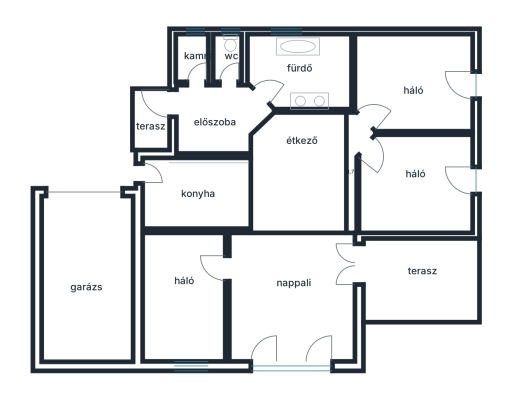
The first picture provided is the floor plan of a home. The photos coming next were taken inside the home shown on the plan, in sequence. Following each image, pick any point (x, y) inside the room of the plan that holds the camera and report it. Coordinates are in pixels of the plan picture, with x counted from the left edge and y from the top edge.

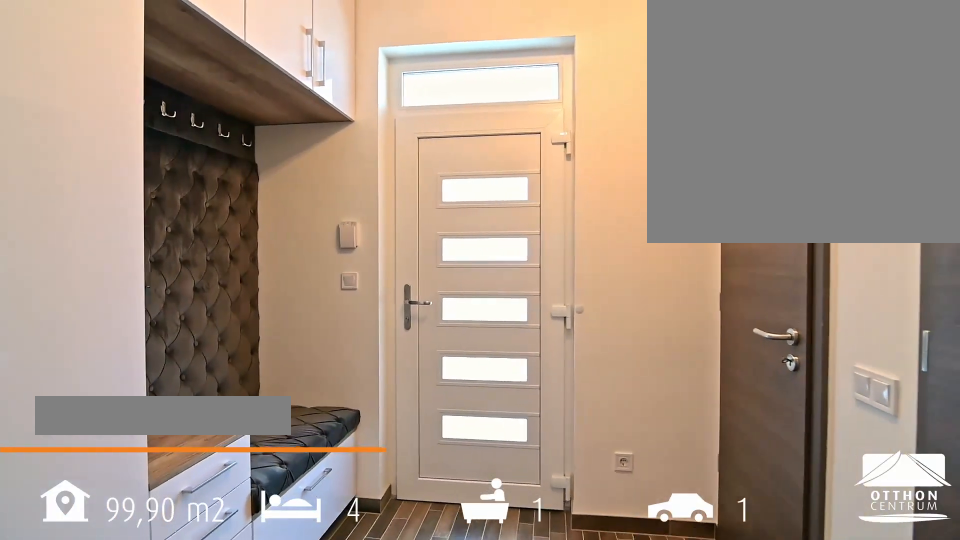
(216, 119)
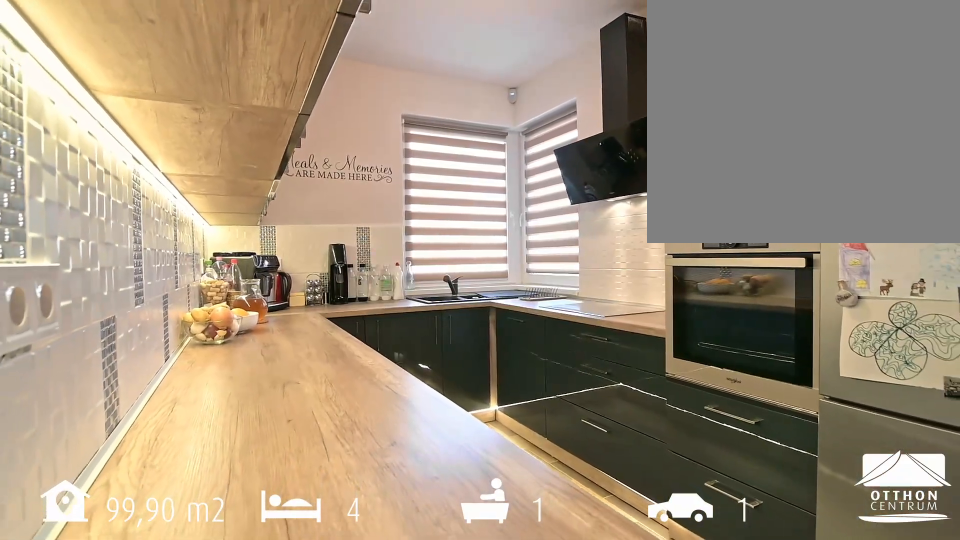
(196, 195)
